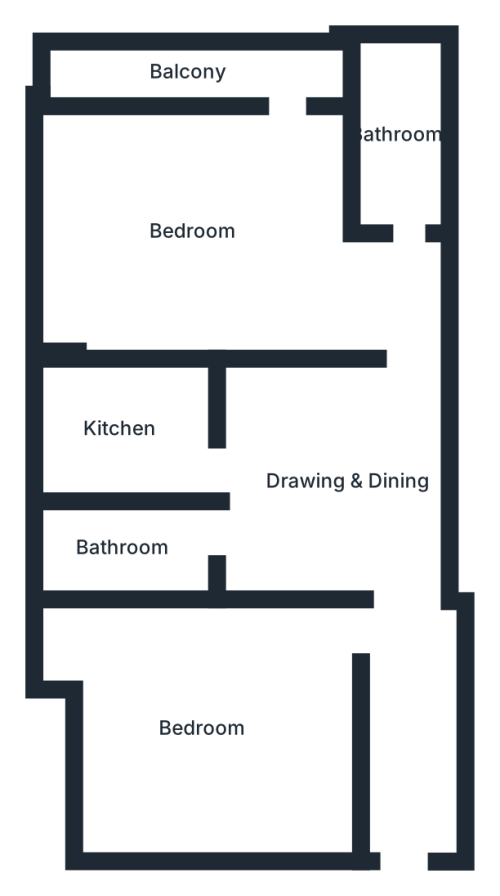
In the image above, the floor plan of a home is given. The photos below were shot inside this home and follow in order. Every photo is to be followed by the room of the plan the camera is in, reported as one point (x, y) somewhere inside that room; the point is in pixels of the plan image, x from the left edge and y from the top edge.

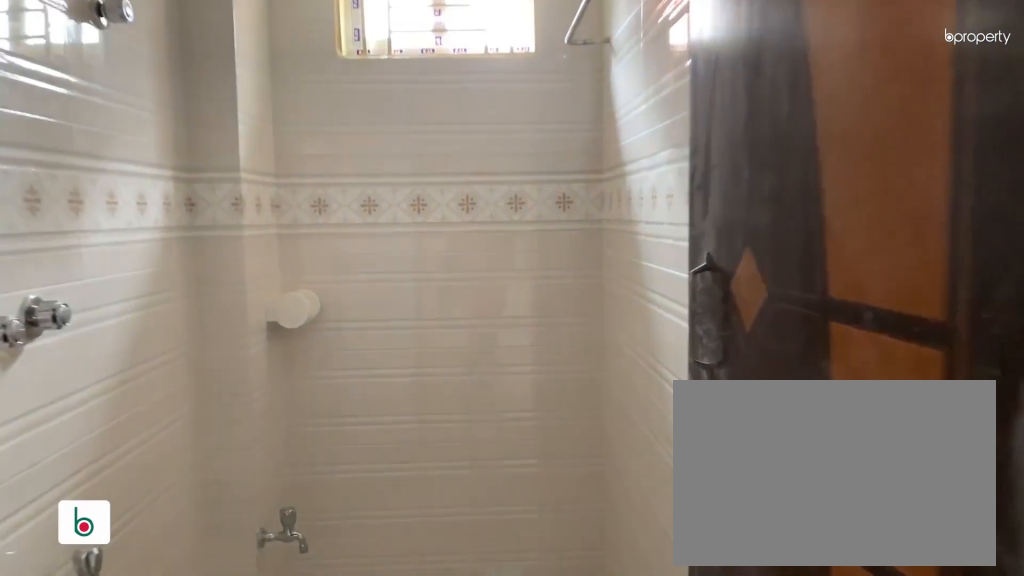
(178, 552)
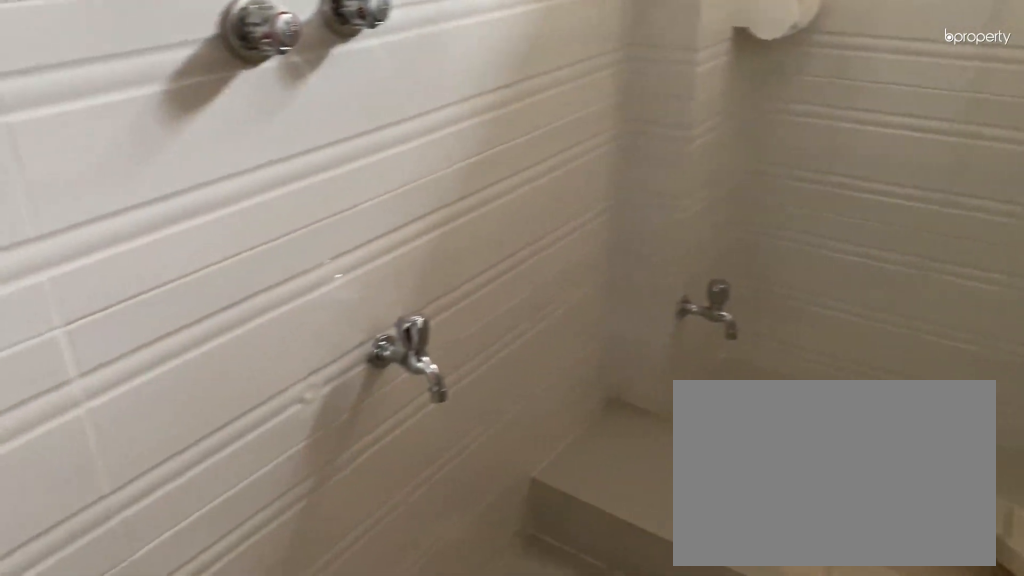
(127, 558)
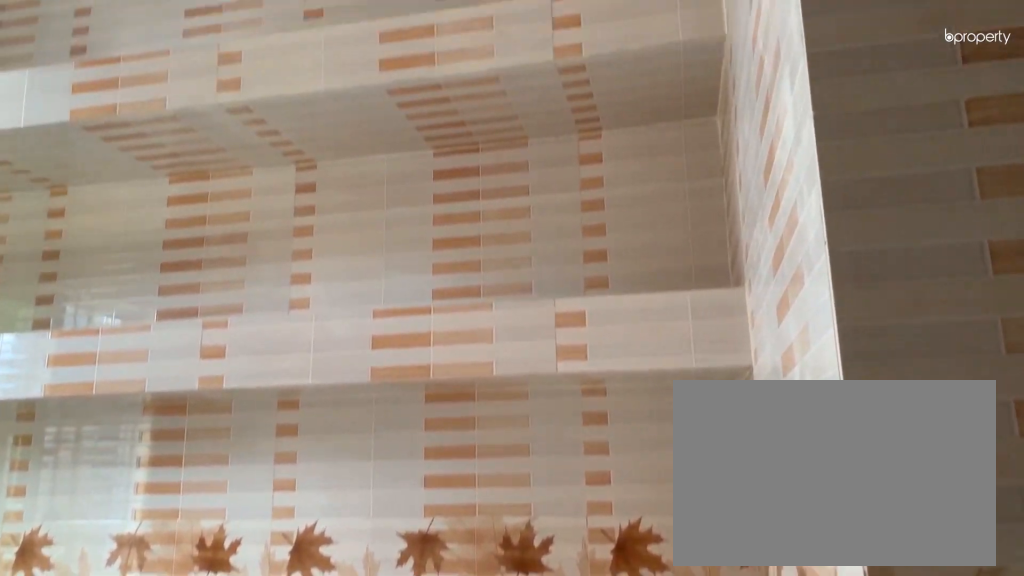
(120, 435)
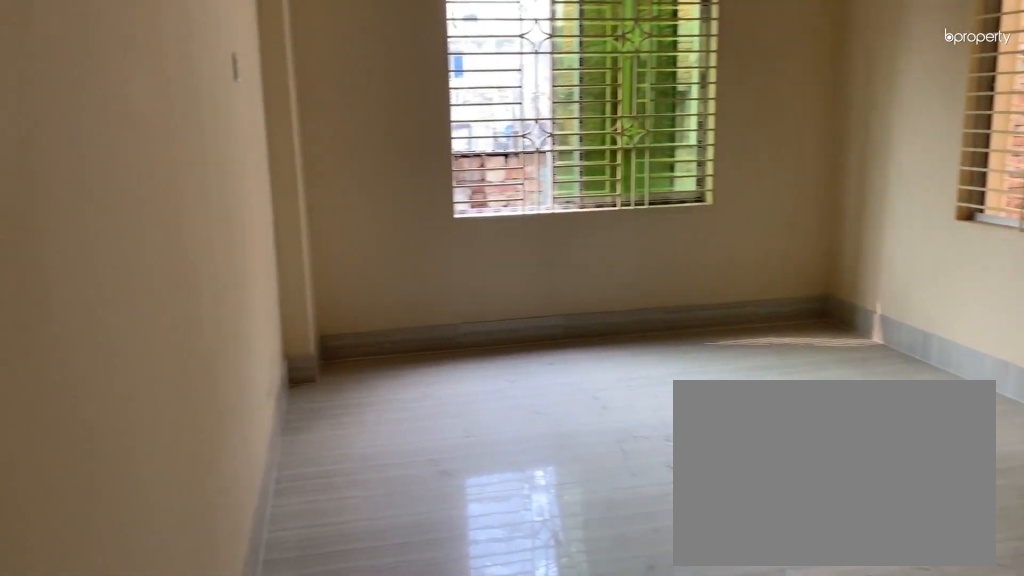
(234, 254)
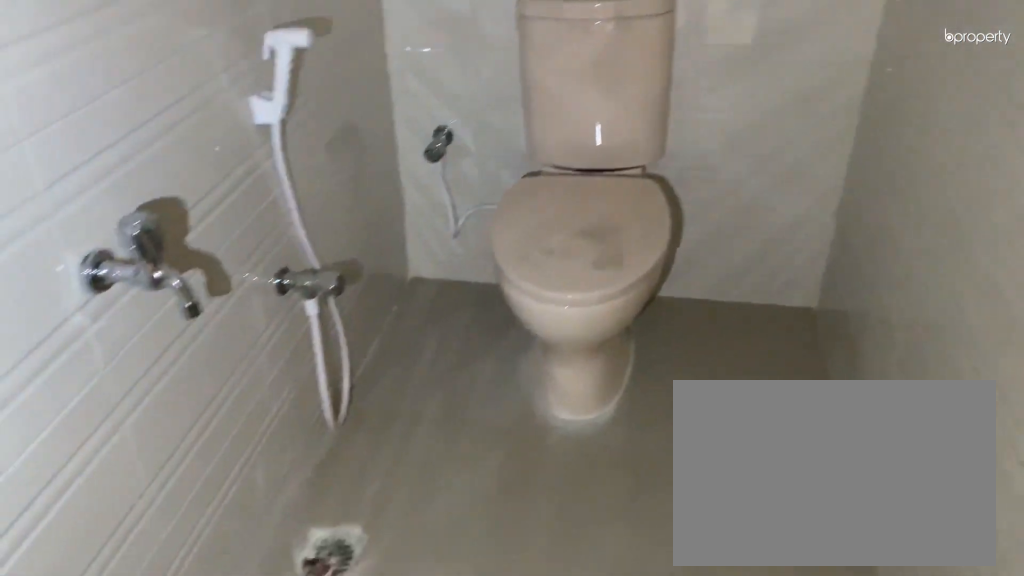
(403, 134)
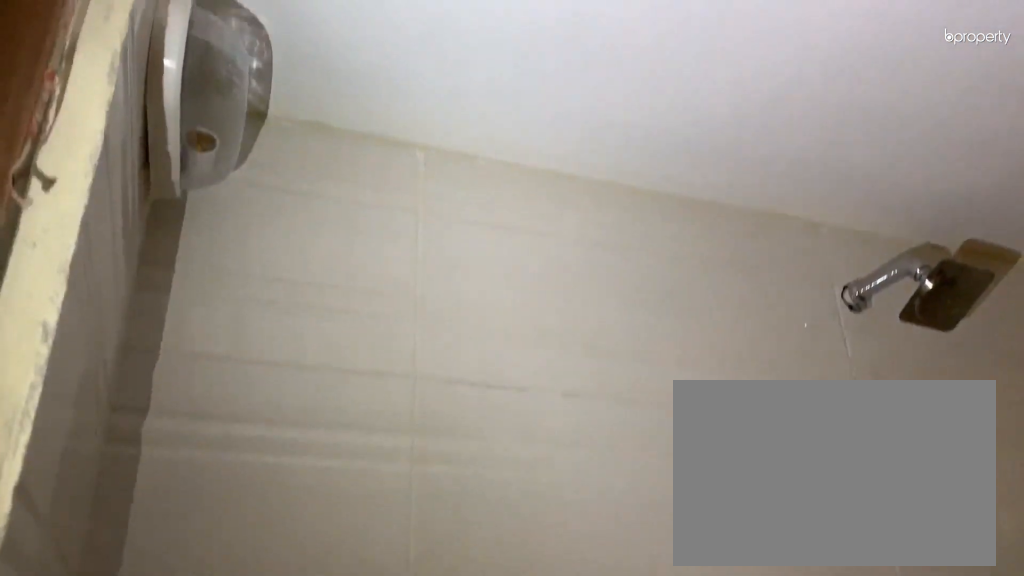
(403, 134)
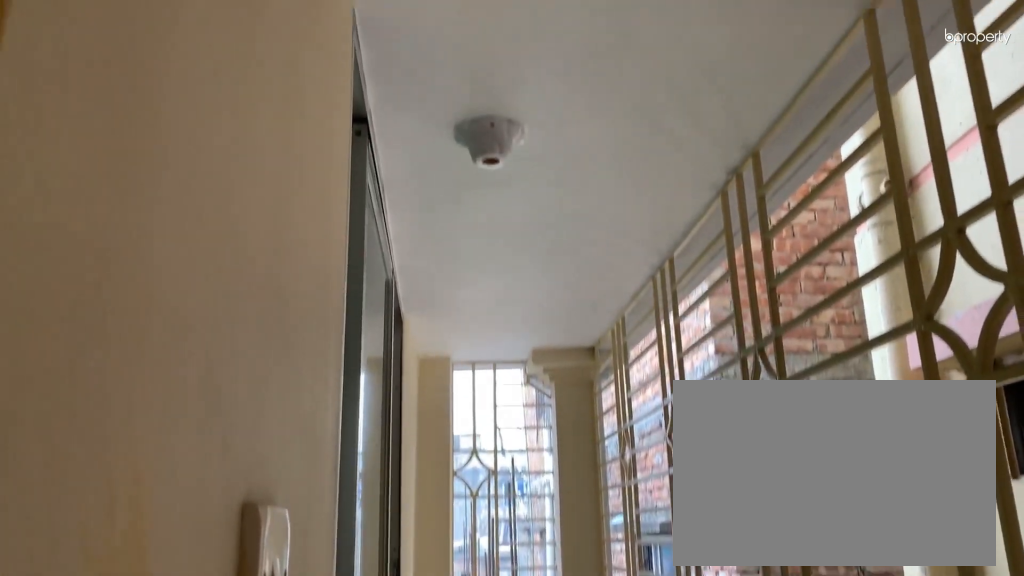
(182, 80)
